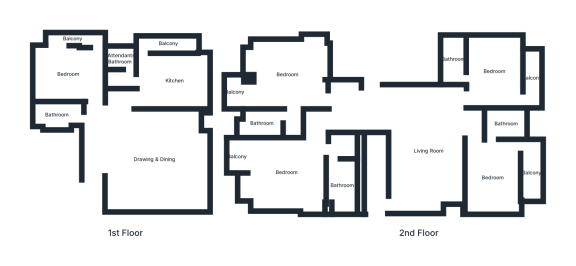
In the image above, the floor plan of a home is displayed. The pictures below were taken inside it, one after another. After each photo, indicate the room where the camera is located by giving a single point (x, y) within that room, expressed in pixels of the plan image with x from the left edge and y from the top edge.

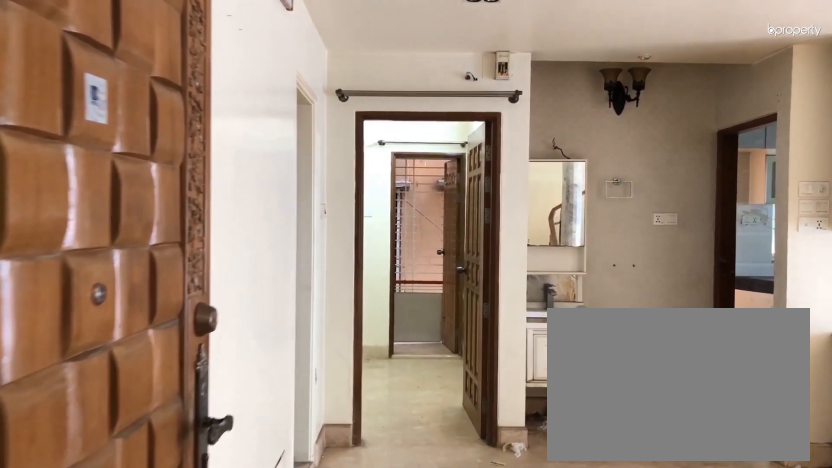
(115, 152)
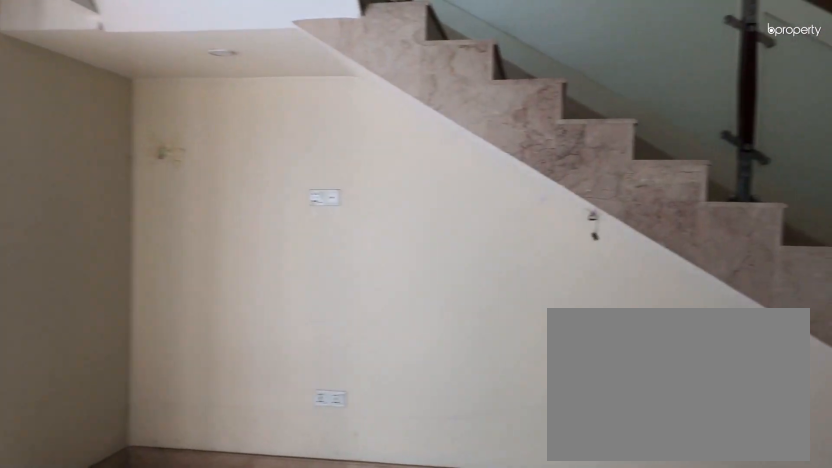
(155, 160)
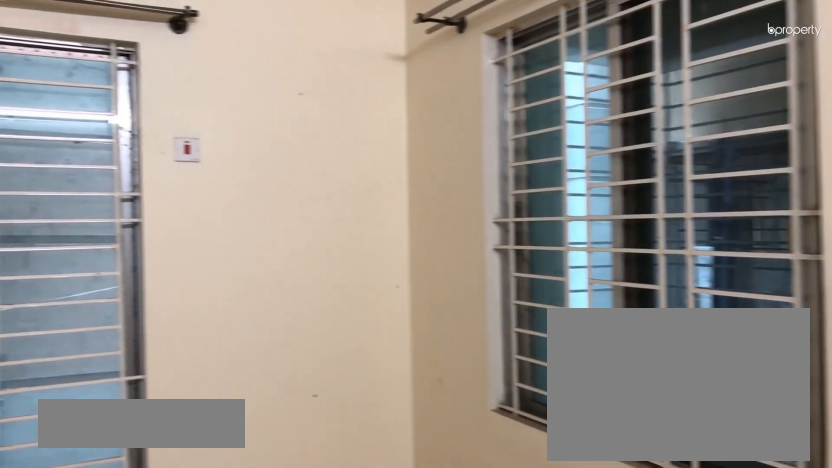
(68, 73)
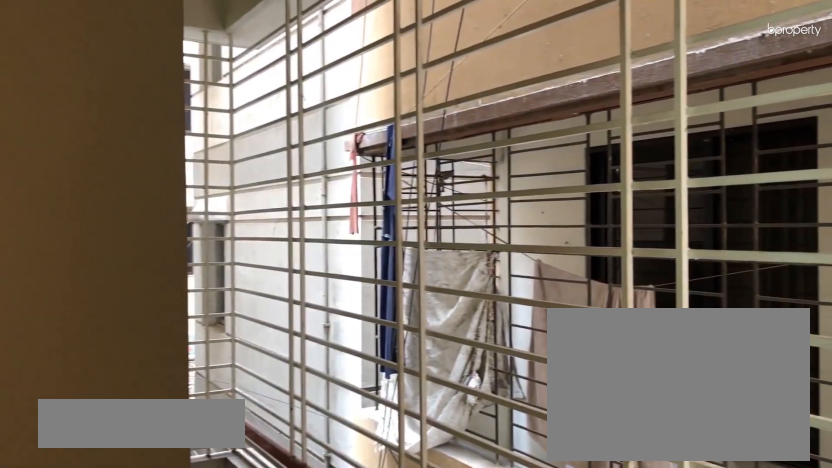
(72, 38)
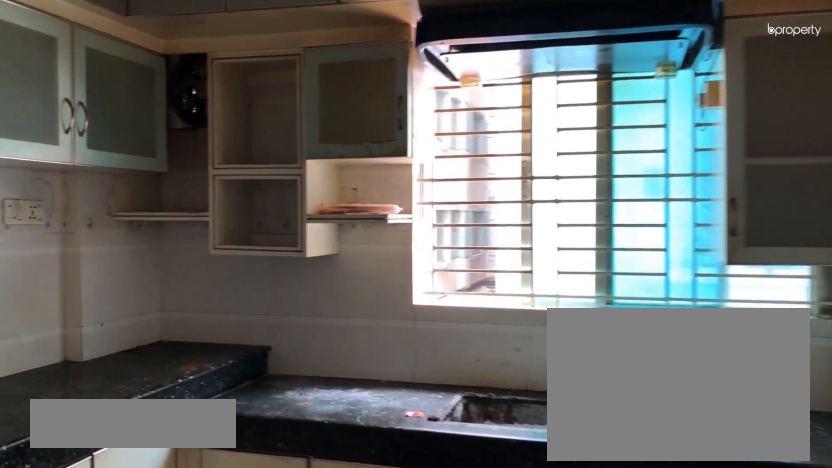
(173, 81)
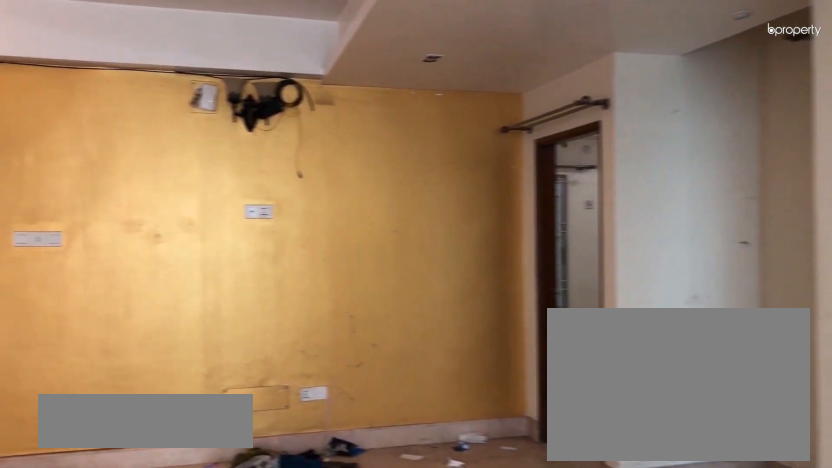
(428, 164)
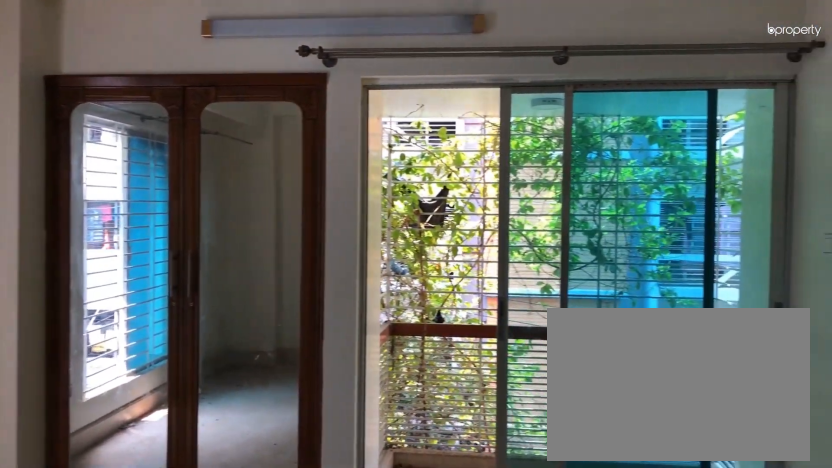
(286, 172)
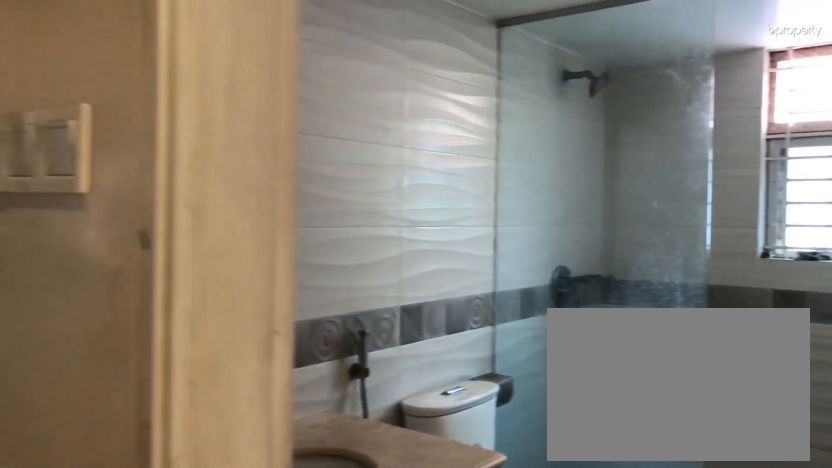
(338, 178)
